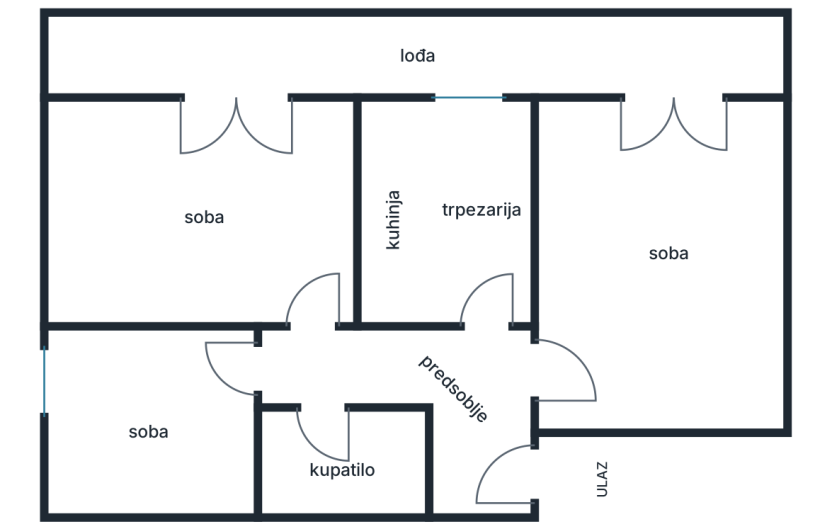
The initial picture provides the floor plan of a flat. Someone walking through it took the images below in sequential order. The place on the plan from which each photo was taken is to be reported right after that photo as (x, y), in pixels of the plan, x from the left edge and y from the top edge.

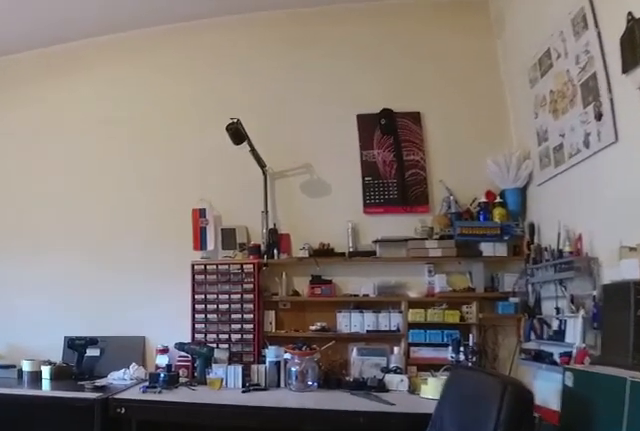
(561, 354)
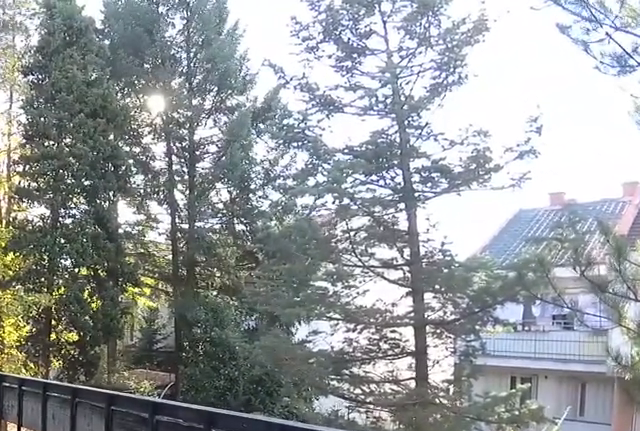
(692, 82)
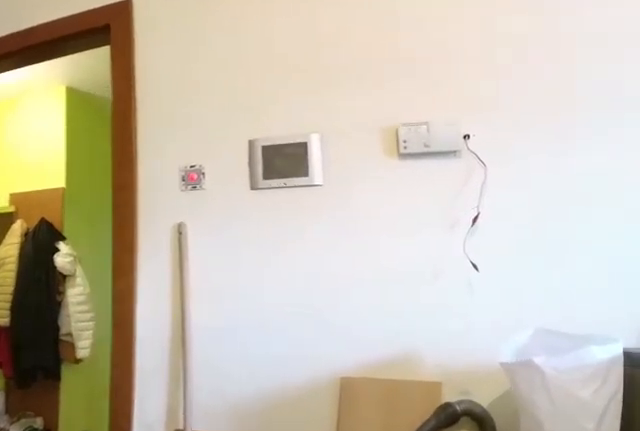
(641, 228)
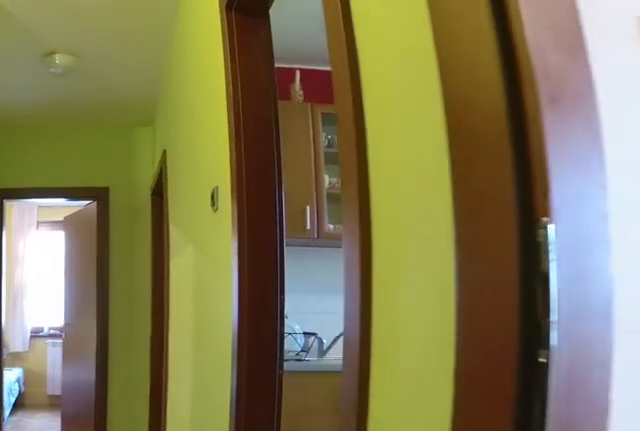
(607, 343)
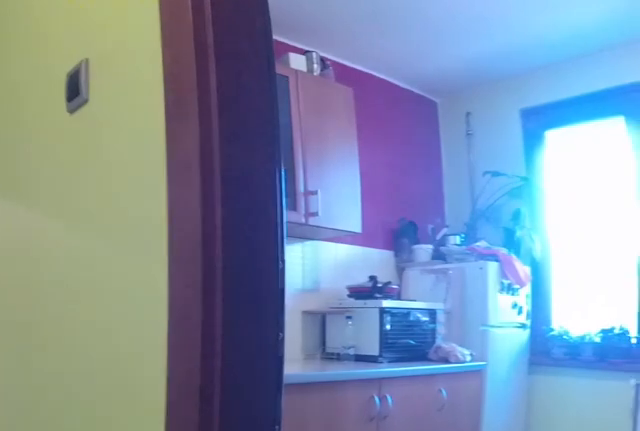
(530, 371)
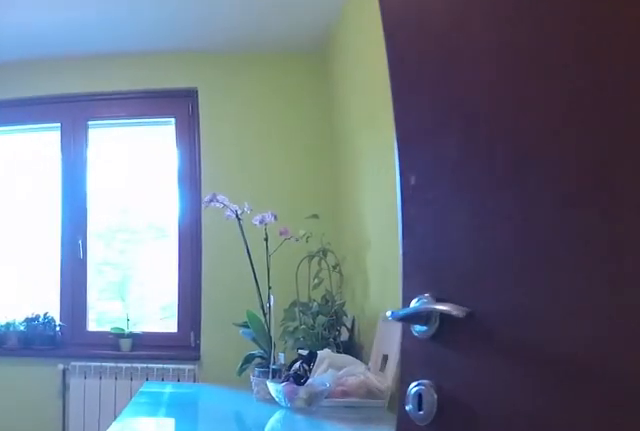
(511, 370)
